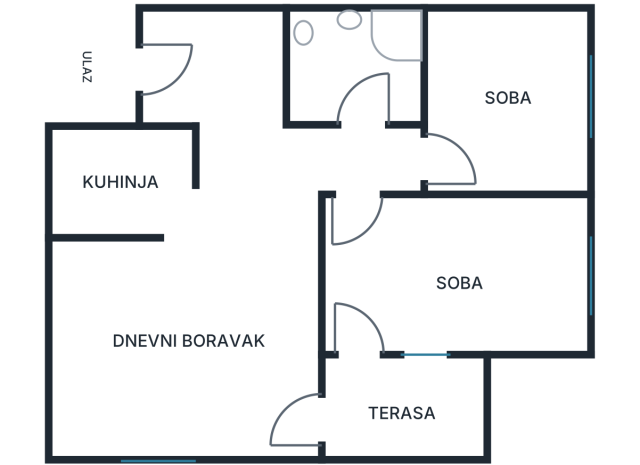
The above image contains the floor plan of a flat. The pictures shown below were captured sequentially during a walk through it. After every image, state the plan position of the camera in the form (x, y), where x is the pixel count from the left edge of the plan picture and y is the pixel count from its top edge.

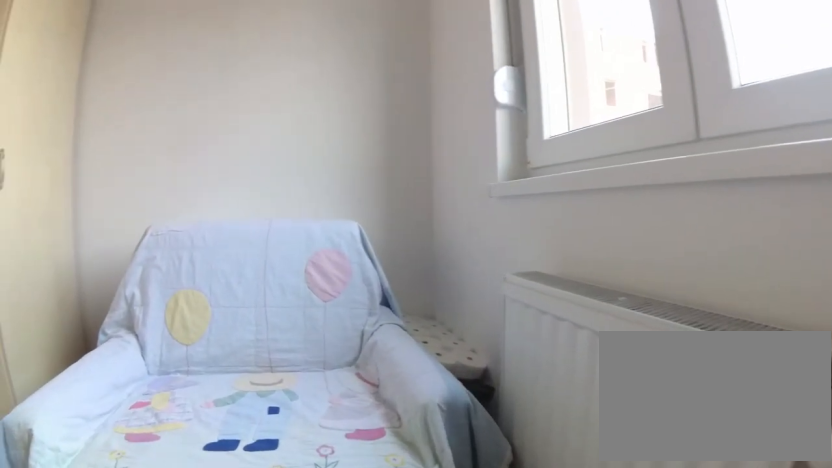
(534, 133)
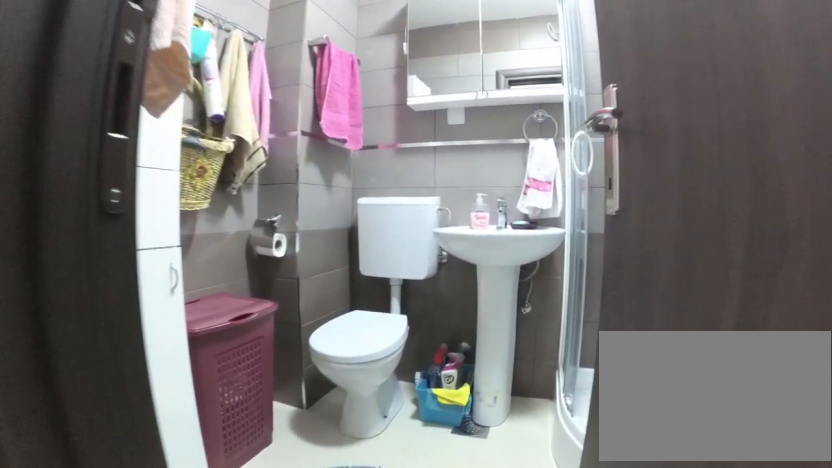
(377, 165)
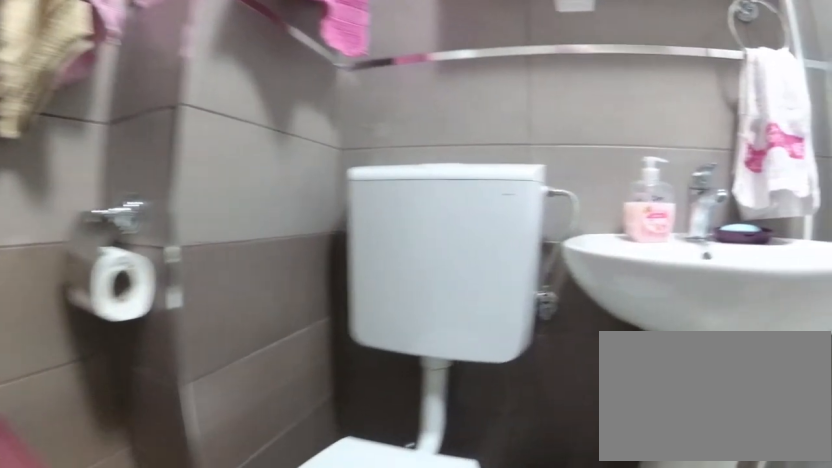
(330, 82)
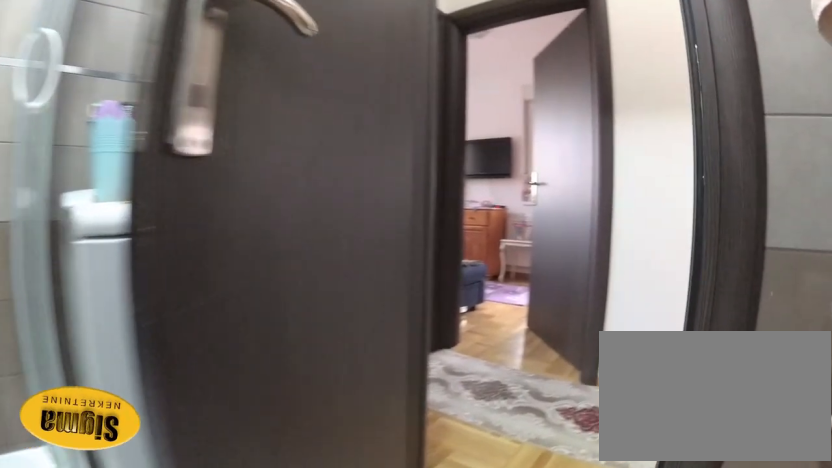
(344, 55)
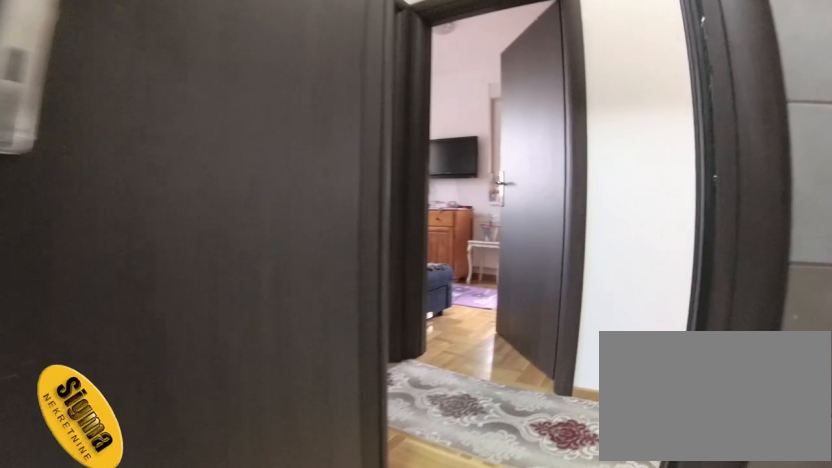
(352, 65)
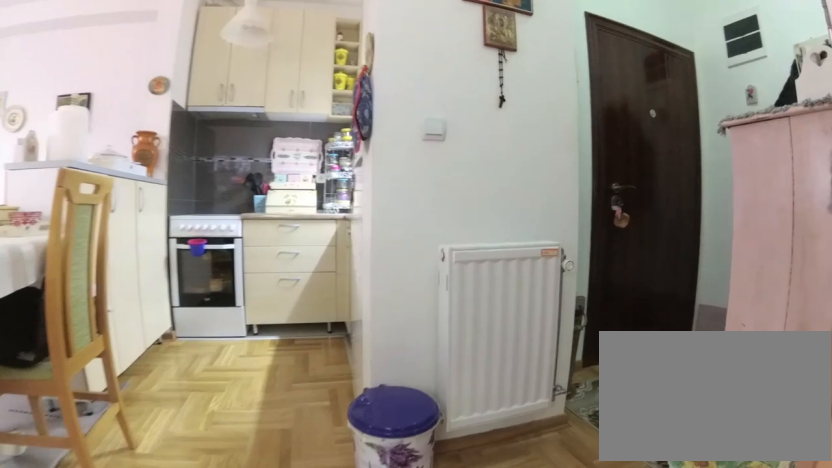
(289, 163)
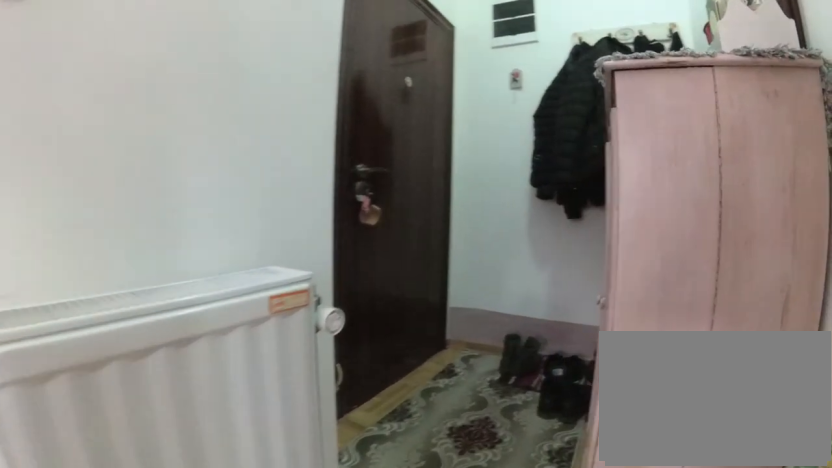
(264, 145)
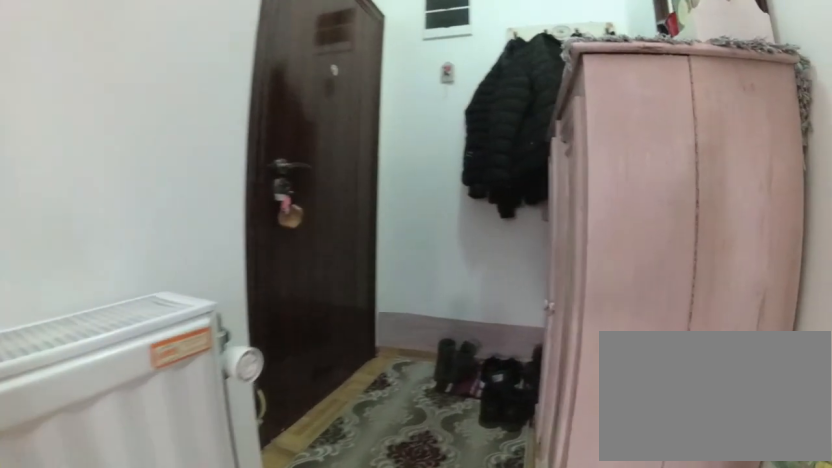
(259, 148)
